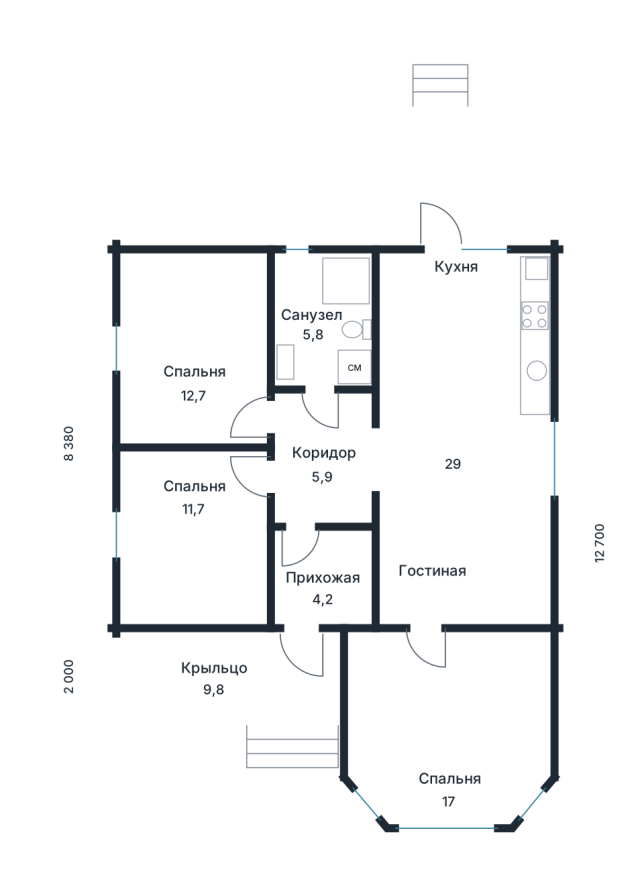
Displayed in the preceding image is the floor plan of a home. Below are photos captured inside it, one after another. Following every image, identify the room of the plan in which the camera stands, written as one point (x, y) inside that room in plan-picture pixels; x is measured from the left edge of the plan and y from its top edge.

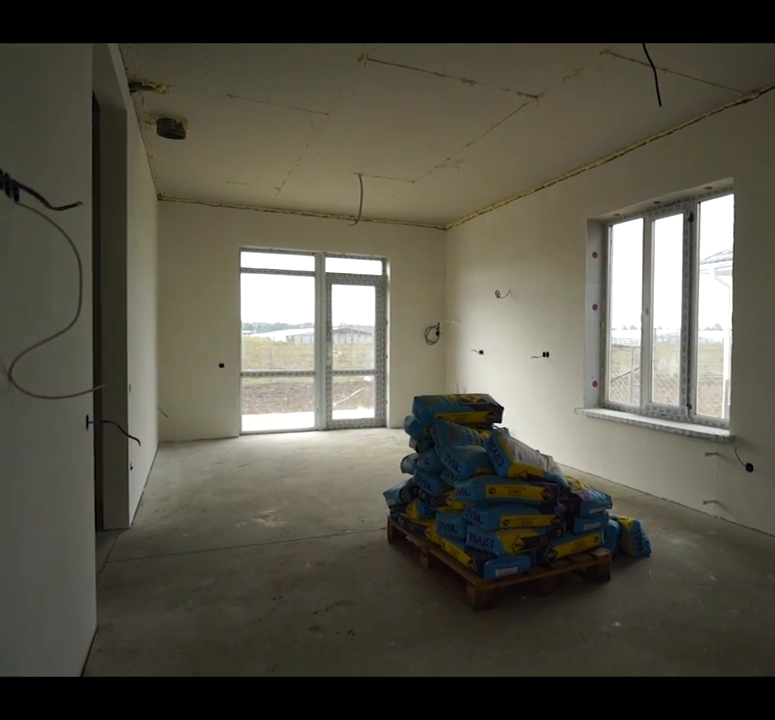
(463, 438)
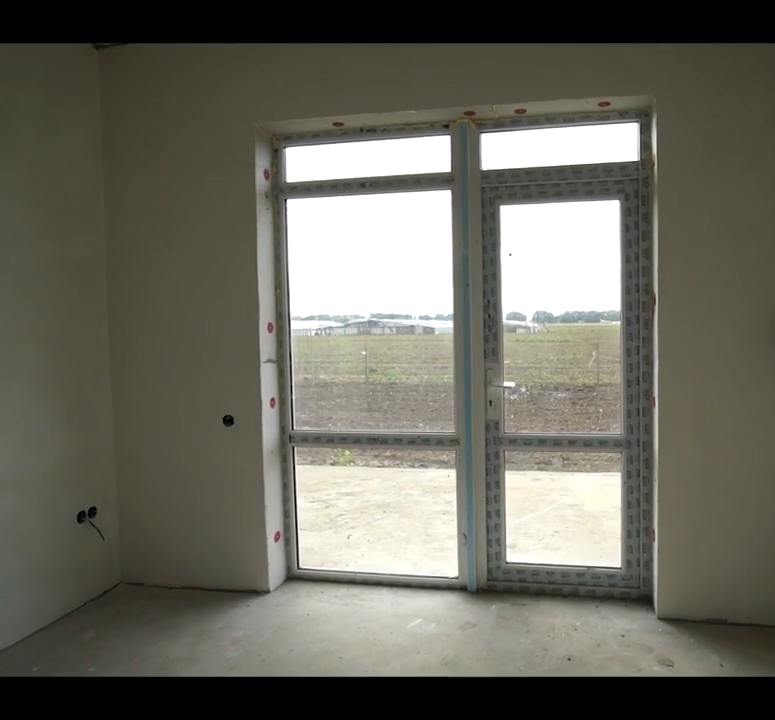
(463, 438)
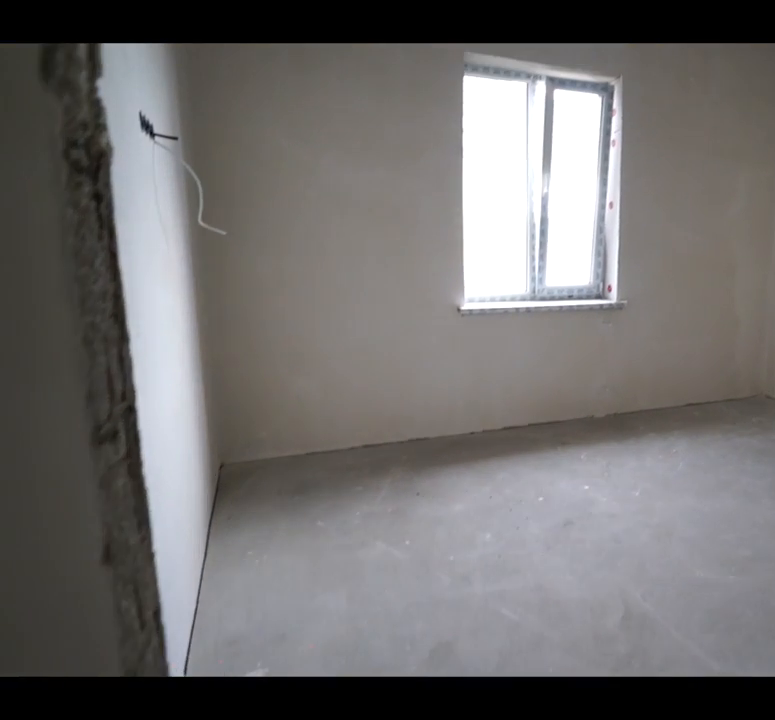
(195, 347)
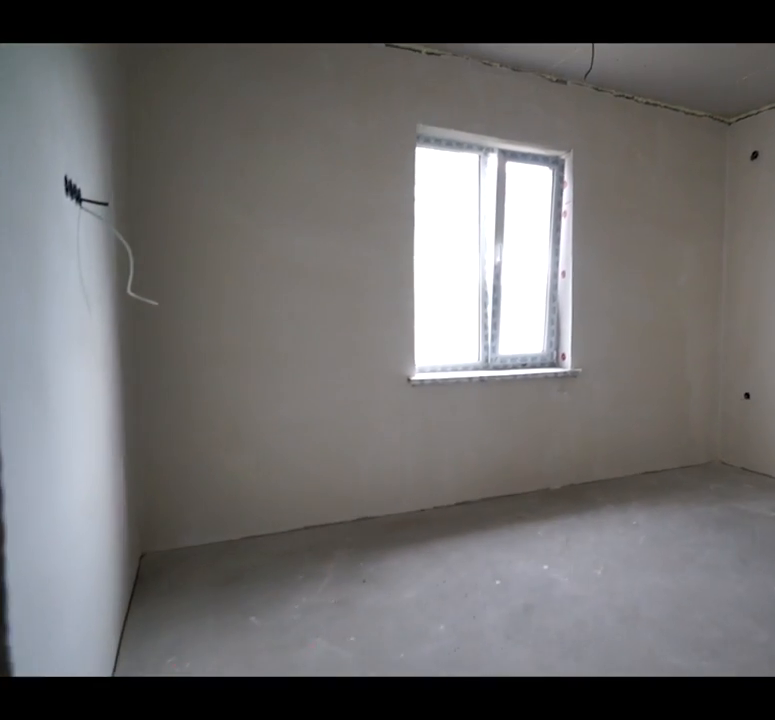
(195, 347)
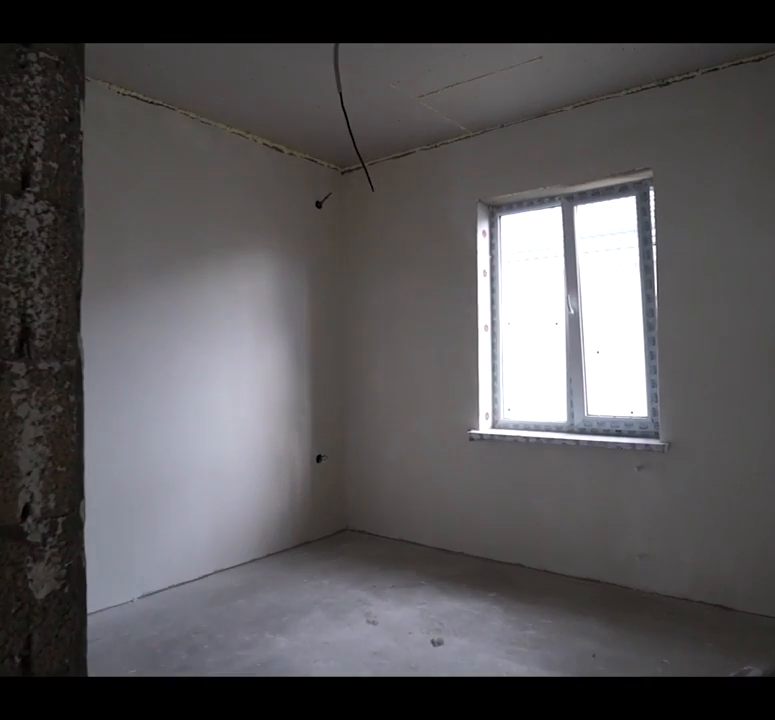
(192, 537)
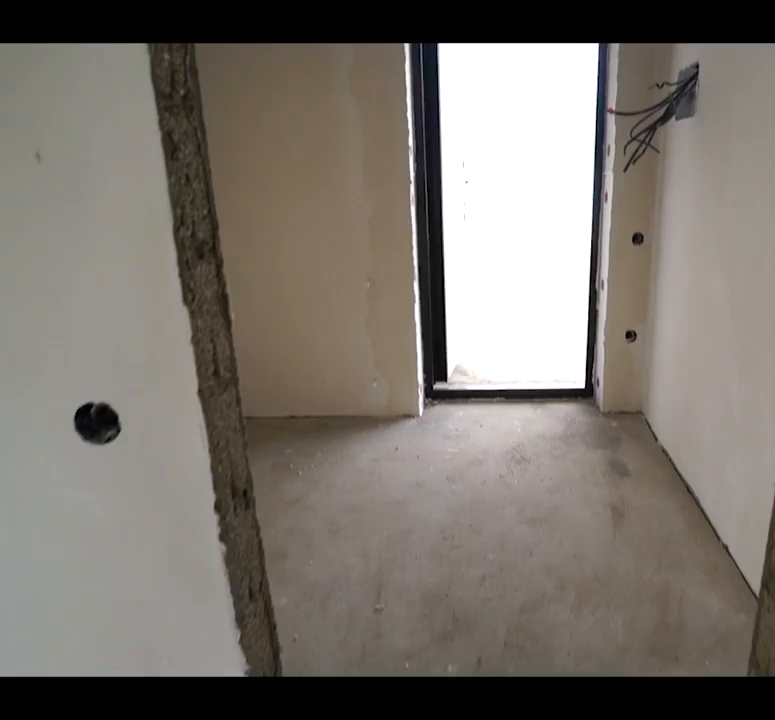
(323, 573)
